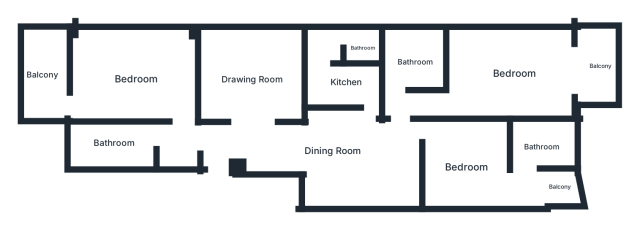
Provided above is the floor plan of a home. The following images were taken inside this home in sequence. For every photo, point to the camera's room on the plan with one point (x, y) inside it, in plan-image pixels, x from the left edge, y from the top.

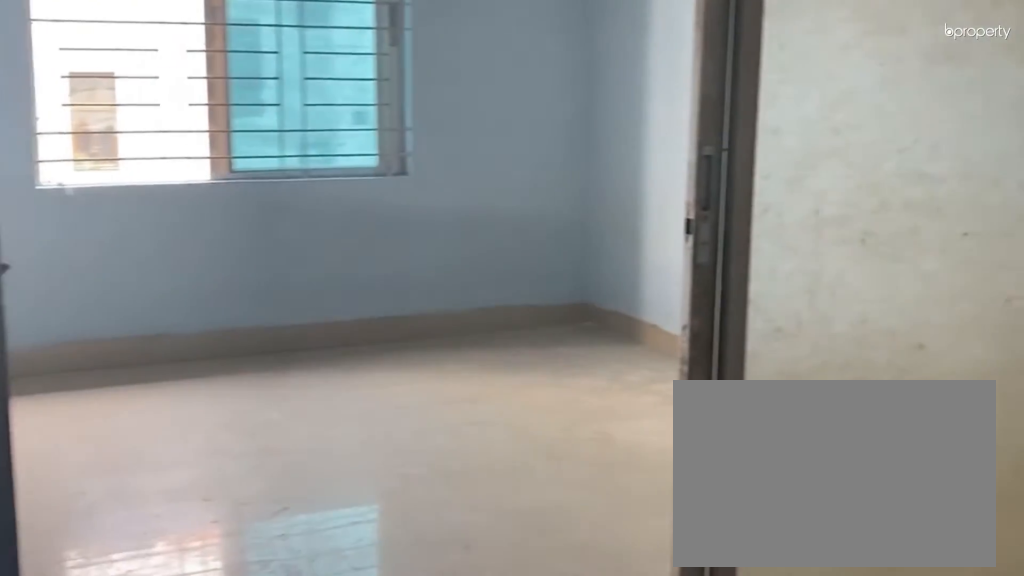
(239, 145)
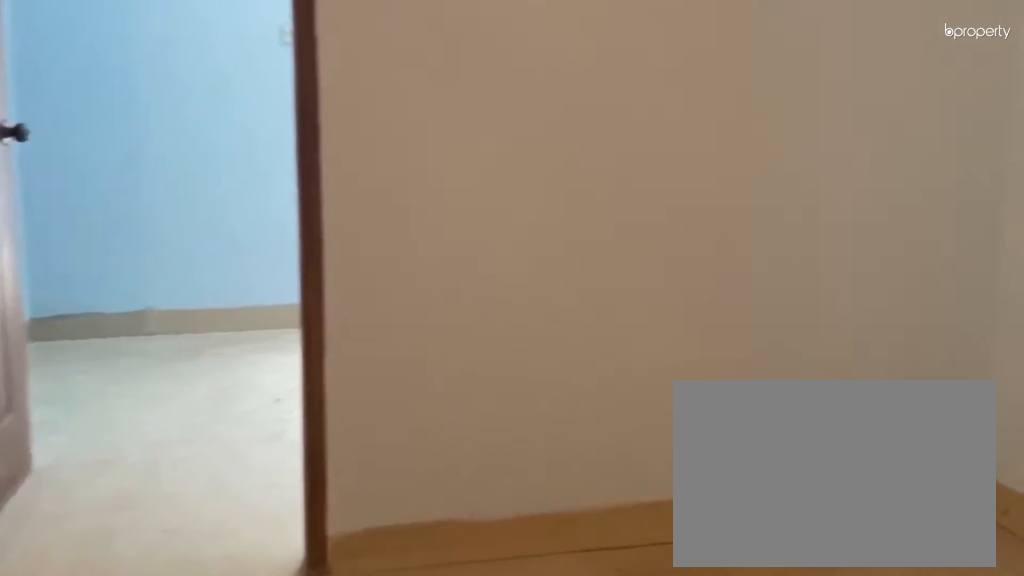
(332, 151)
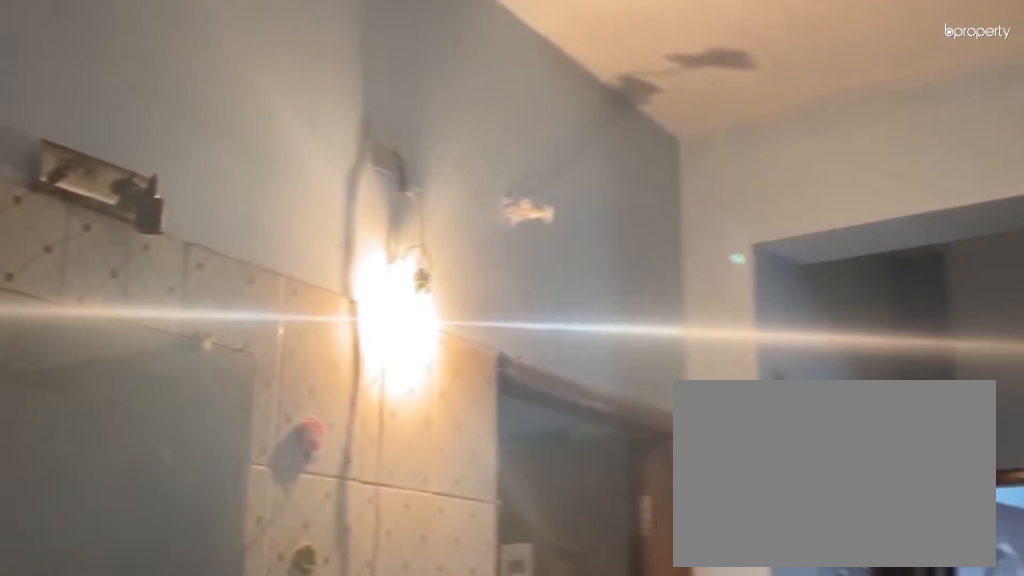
(331, 151)
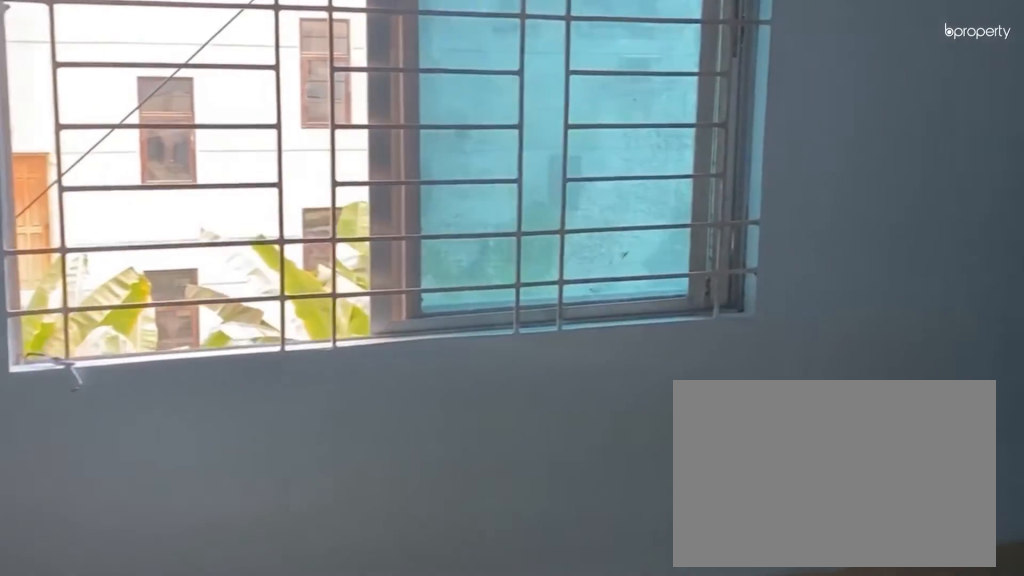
(253, 76)
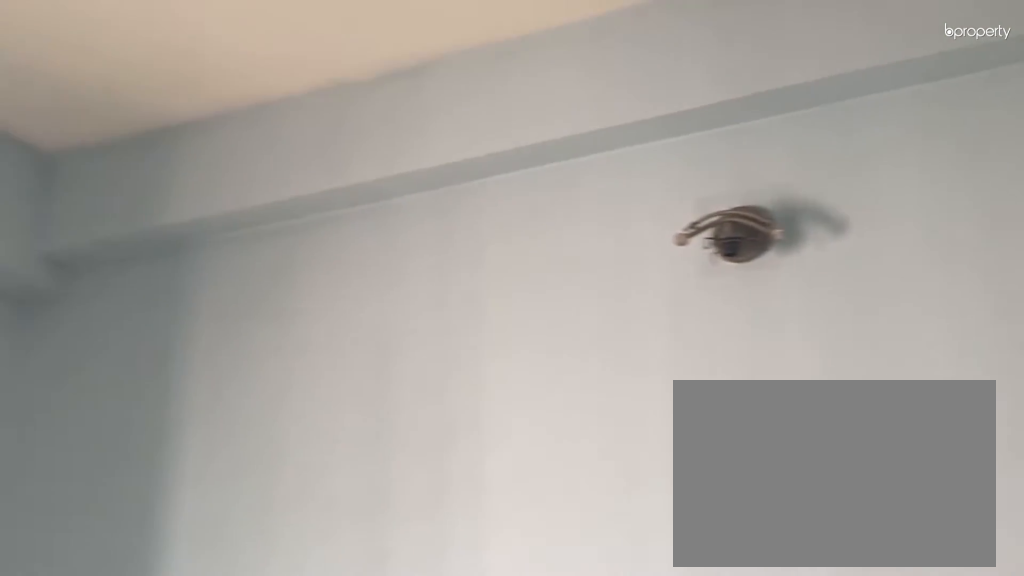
(253, 76)
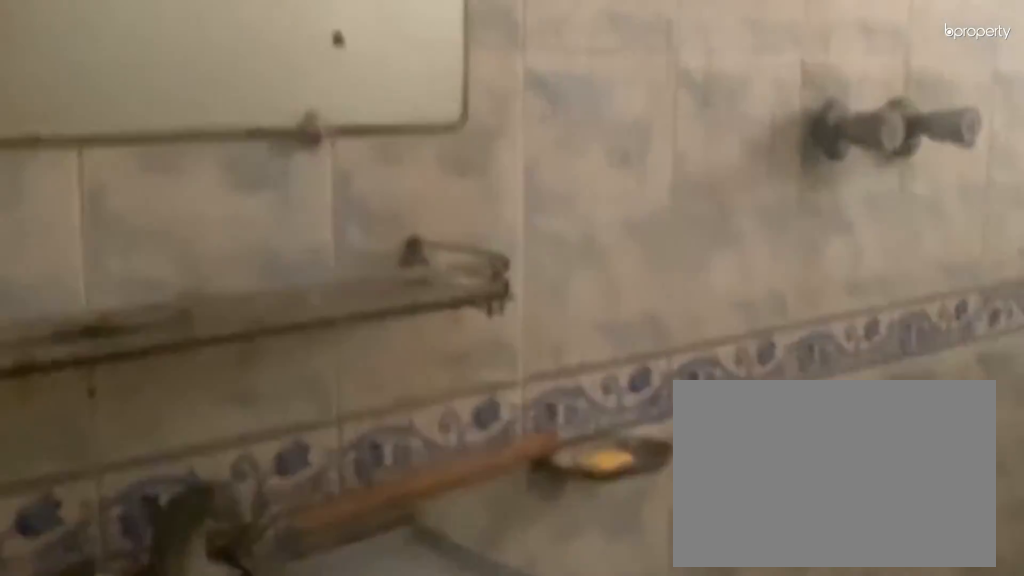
(113, 142)
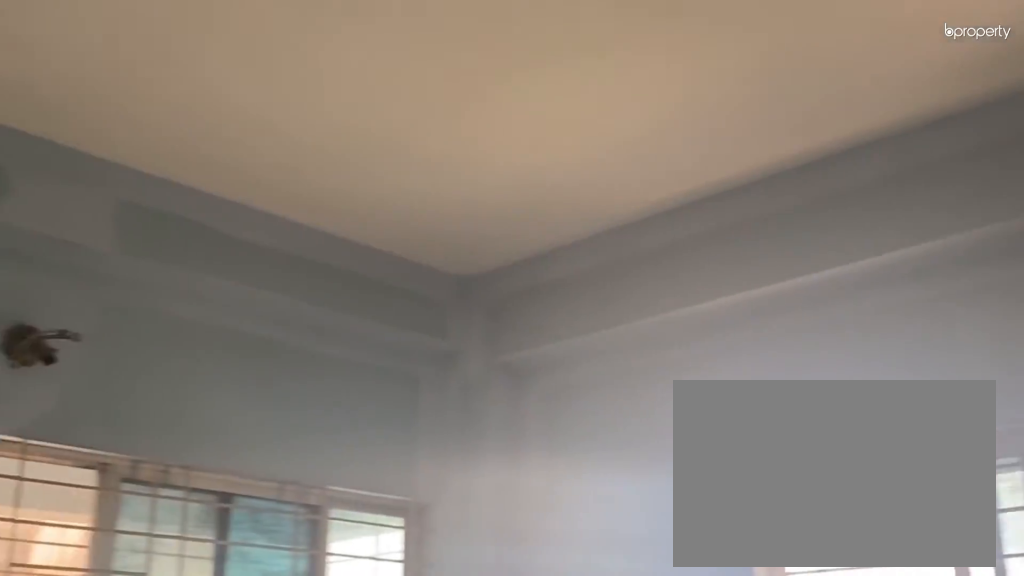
(135, 78)
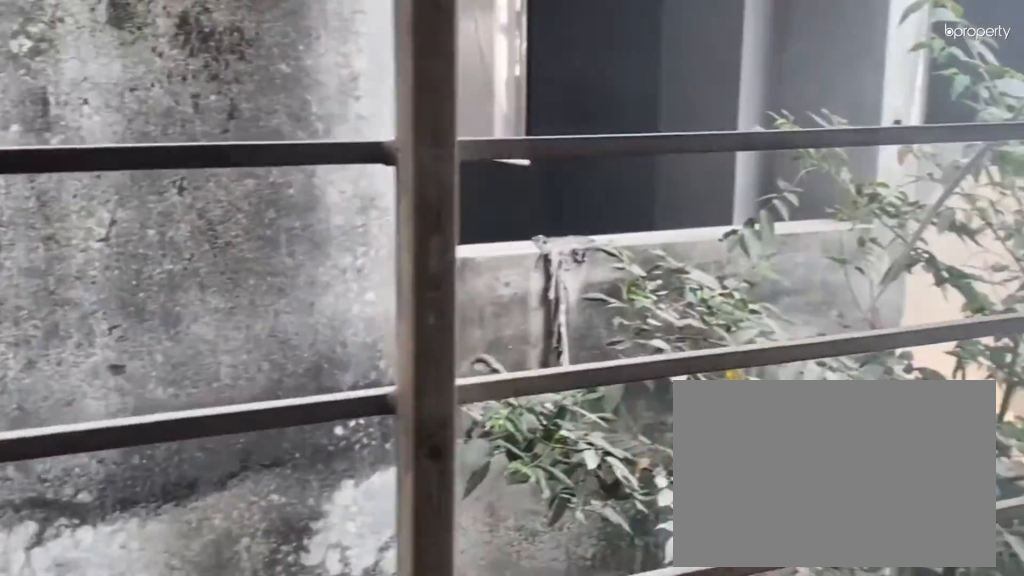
(41, 75)
